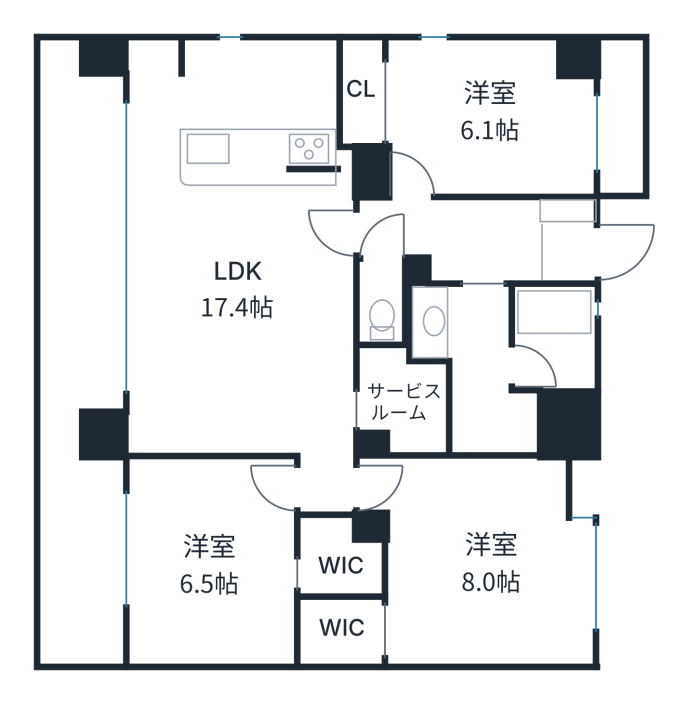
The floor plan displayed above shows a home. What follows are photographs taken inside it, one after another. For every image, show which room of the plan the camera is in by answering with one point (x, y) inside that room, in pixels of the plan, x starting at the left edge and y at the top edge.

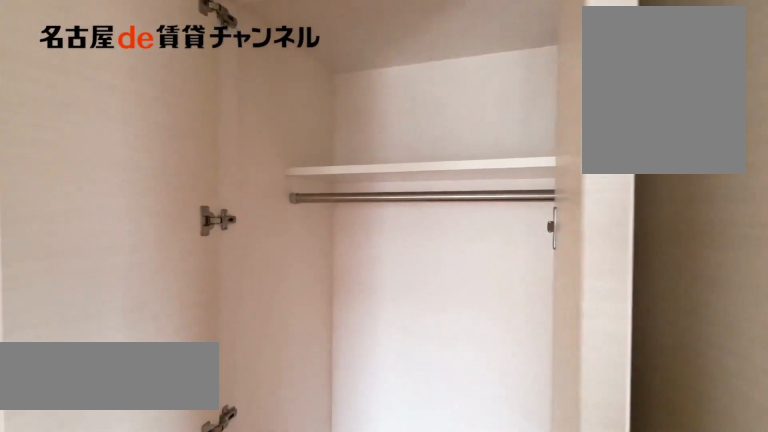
(466, 117)
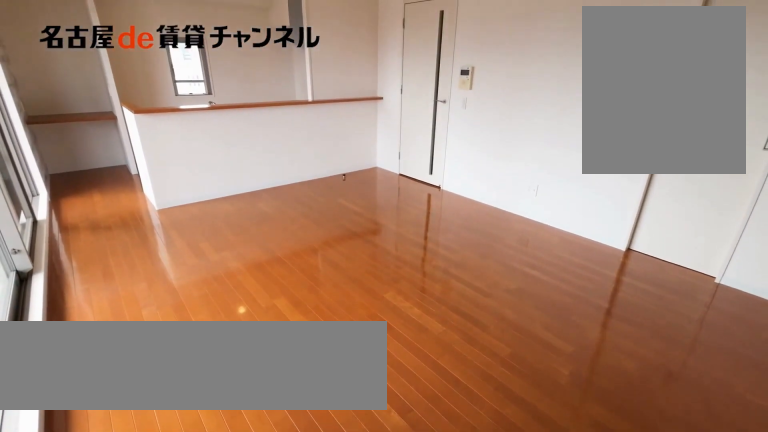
(237, 246)
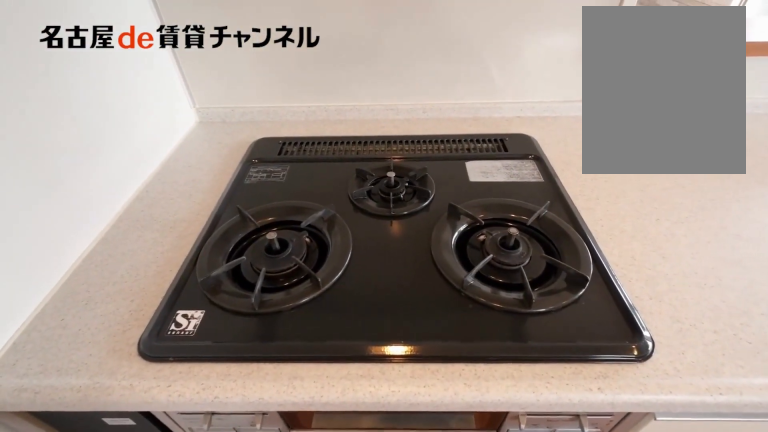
(237, 246)
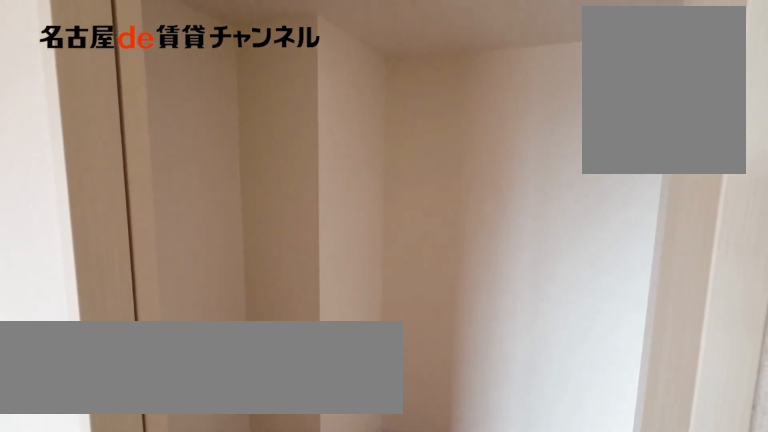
(401, 401)
